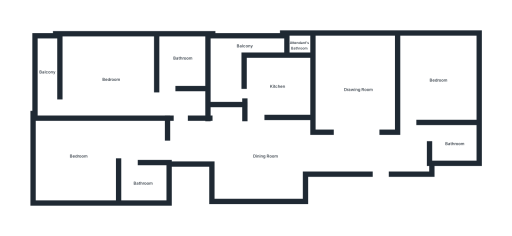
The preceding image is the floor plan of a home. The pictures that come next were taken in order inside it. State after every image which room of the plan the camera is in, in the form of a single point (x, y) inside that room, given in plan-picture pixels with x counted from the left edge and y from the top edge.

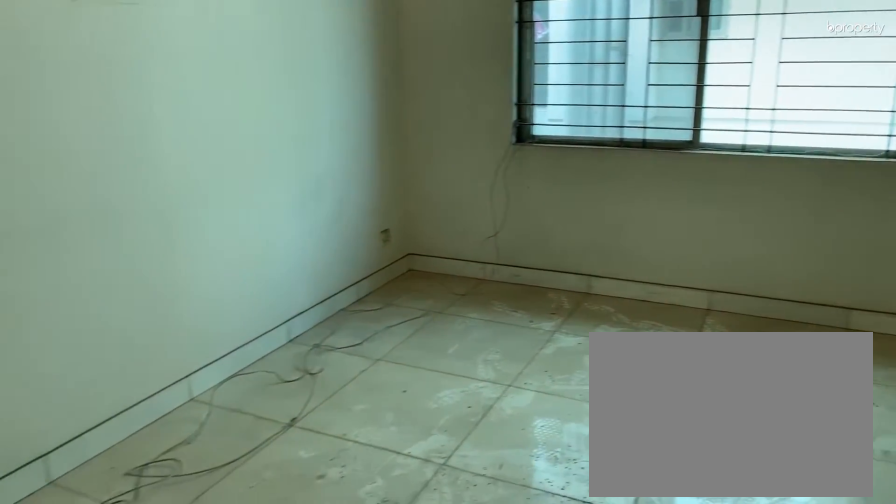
(359, 85)
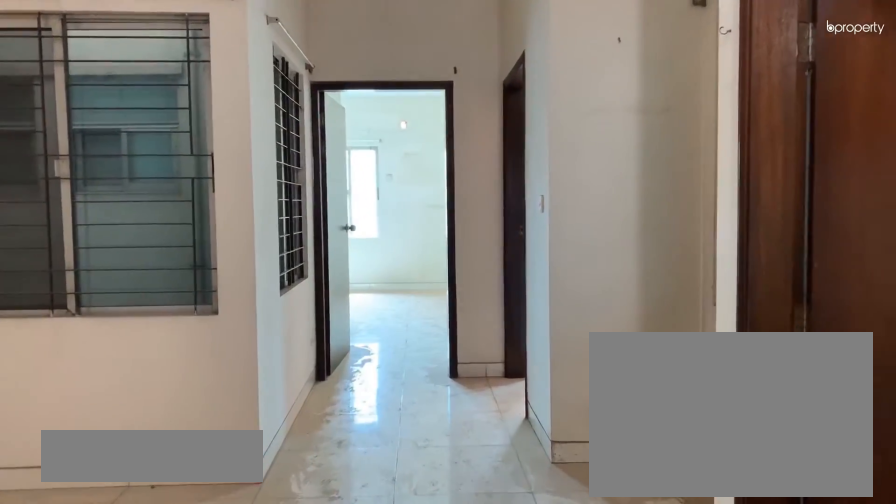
(262, 164)
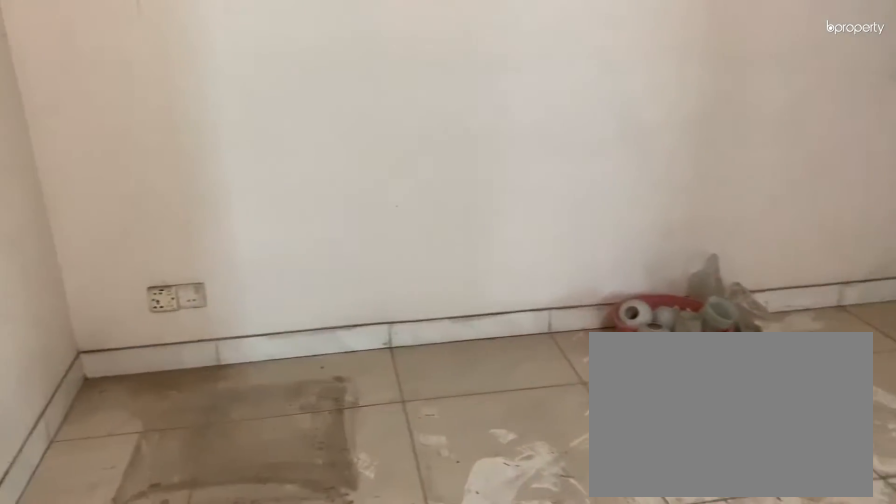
(262, 164)
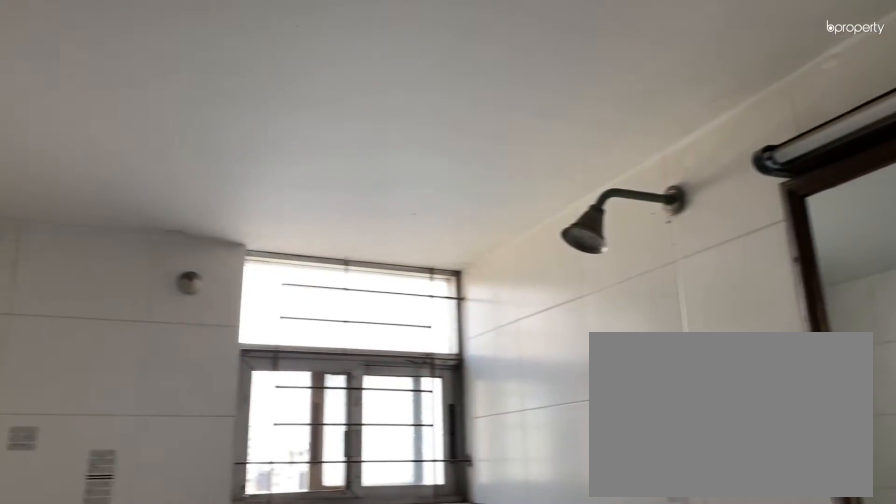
(455, 143)
